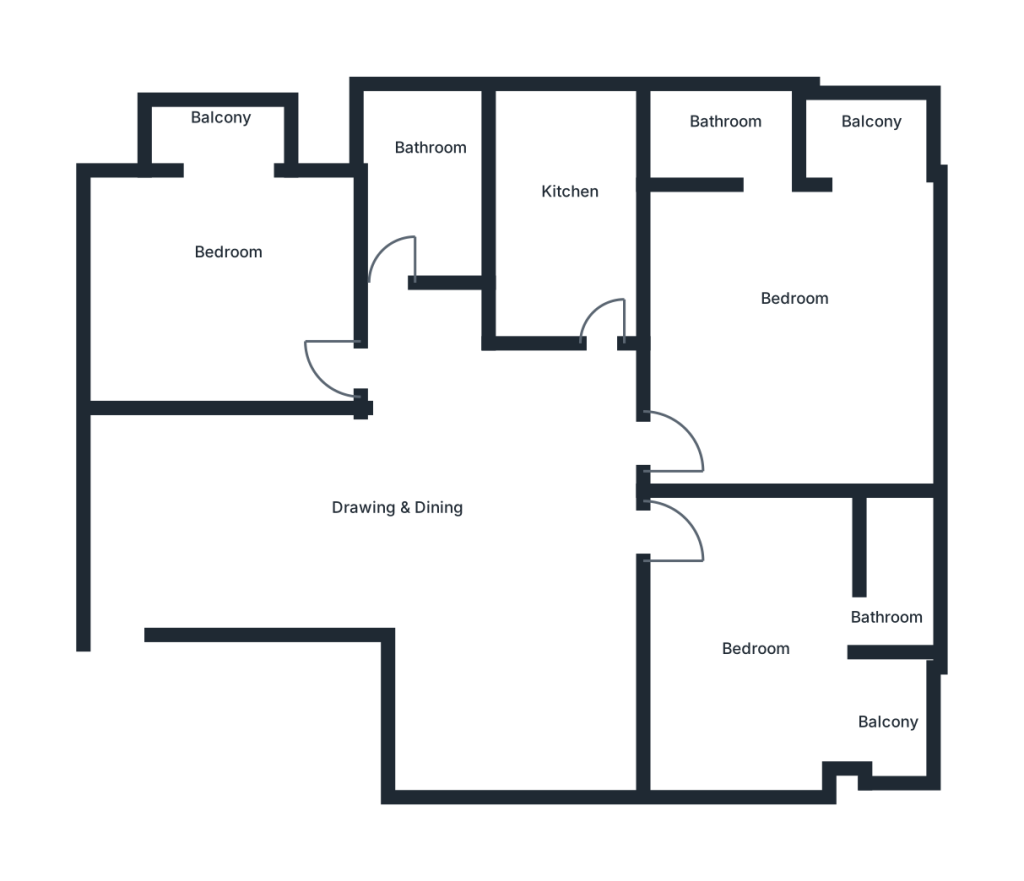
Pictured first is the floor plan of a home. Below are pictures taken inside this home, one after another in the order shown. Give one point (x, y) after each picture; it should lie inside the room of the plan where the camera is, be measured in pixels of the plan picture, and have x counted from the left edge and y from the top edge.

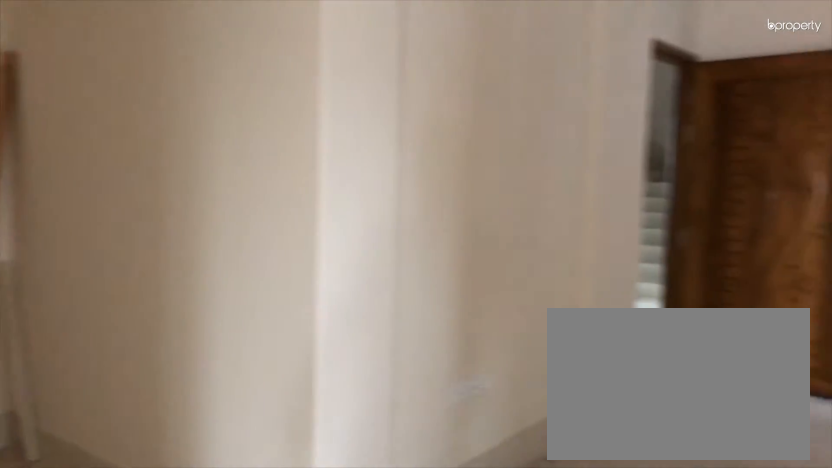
(457, 518)
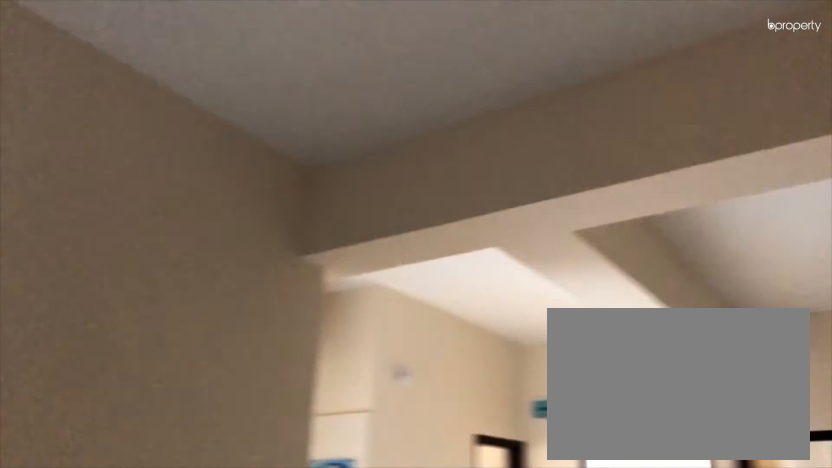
(454, 498)
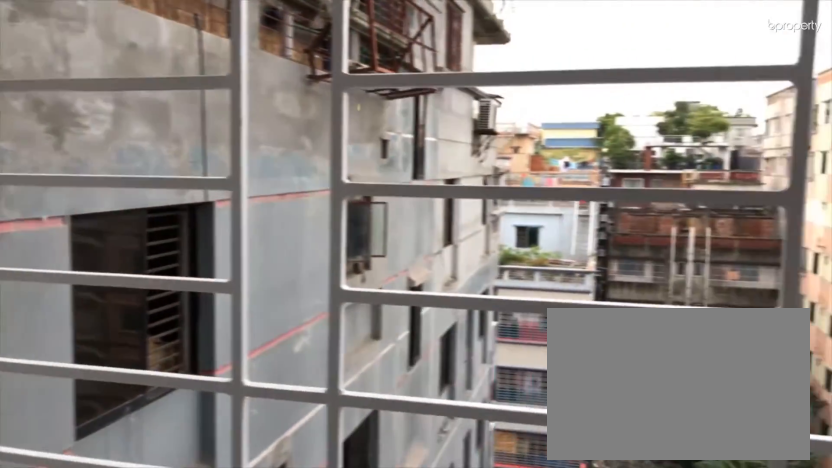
(213, 137)
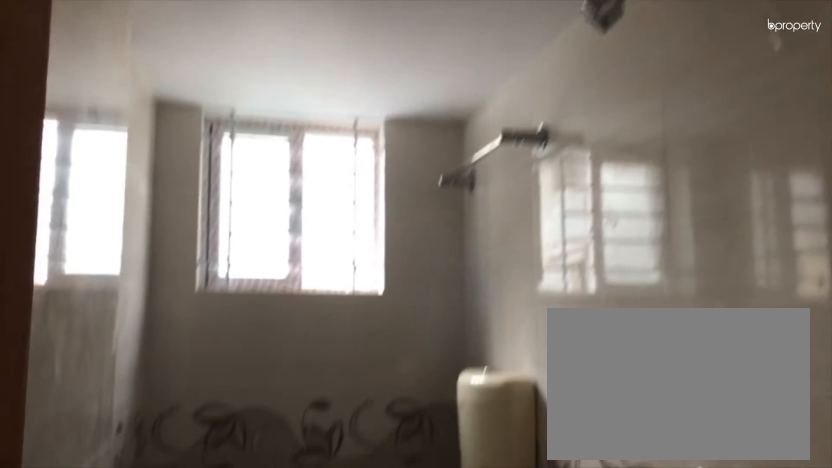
(419, 186)
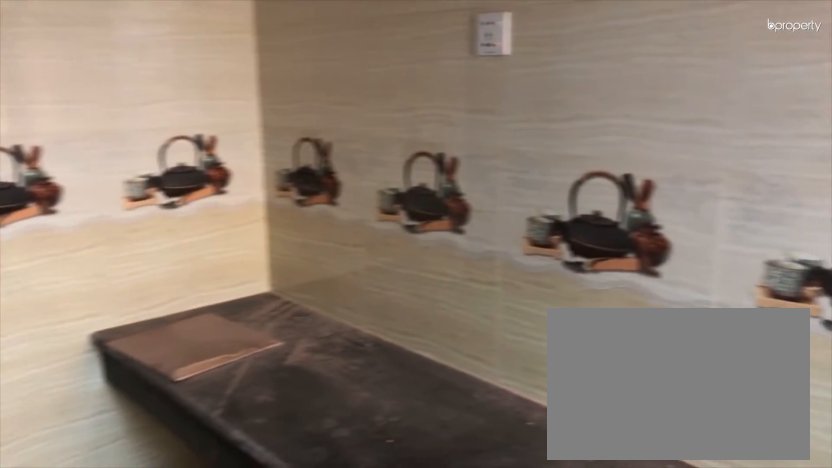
(573, 212)
